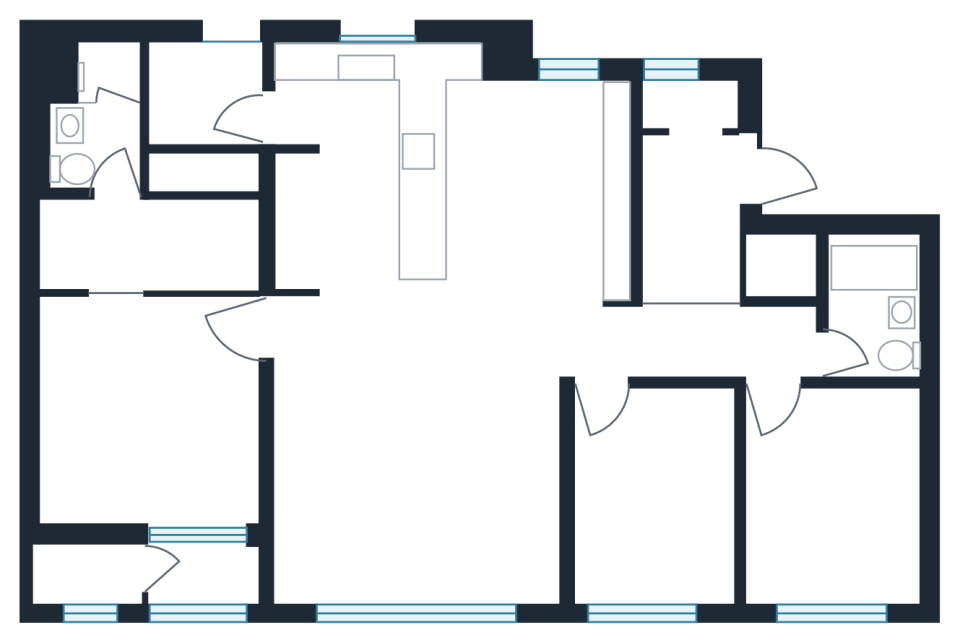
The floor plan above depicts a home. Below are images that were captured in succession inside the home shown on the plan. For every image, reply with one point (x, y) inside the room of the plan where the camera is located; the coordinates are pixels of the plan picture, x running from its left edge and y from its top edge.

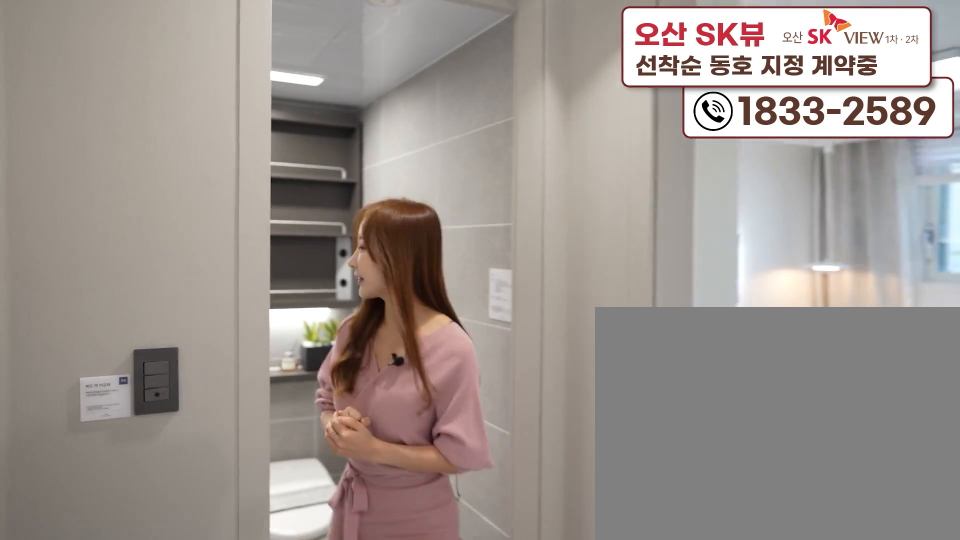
(699, 191)
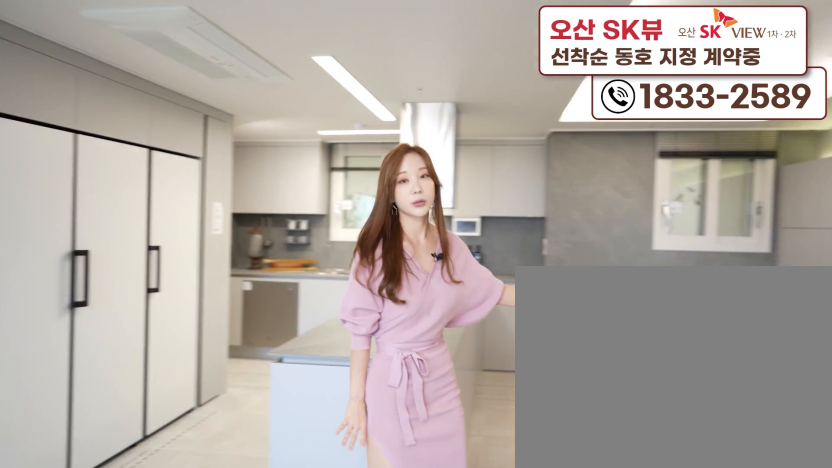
(382, 304)
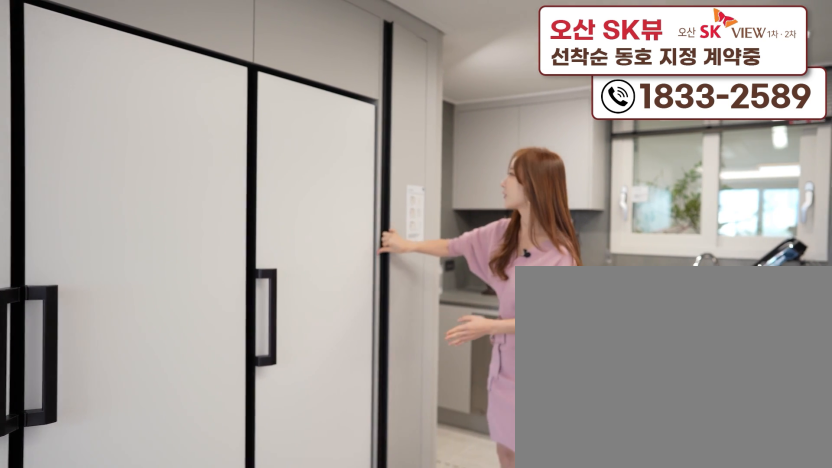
(382, 304)
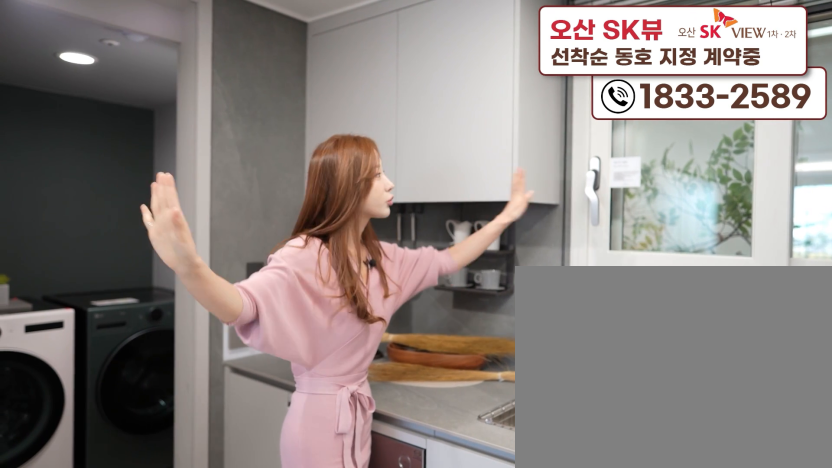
(382, 304)
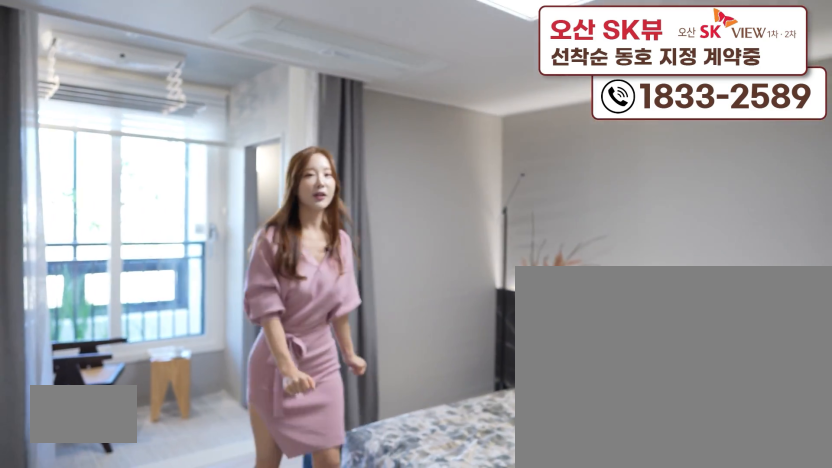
(151, 477)
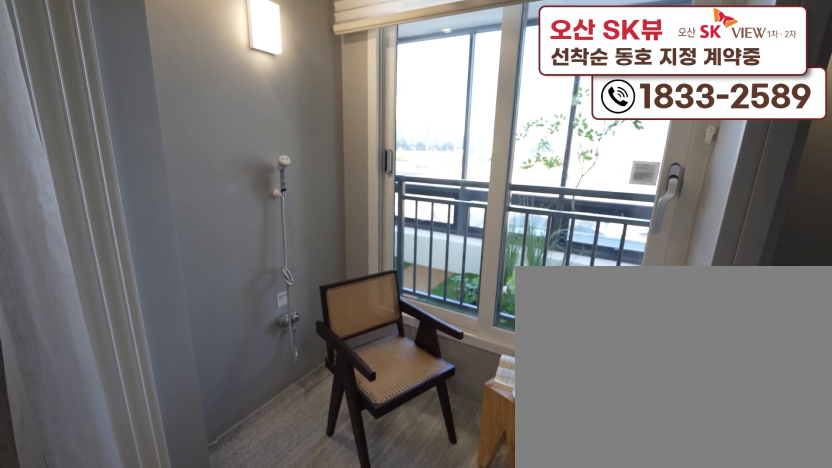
(200, 597)
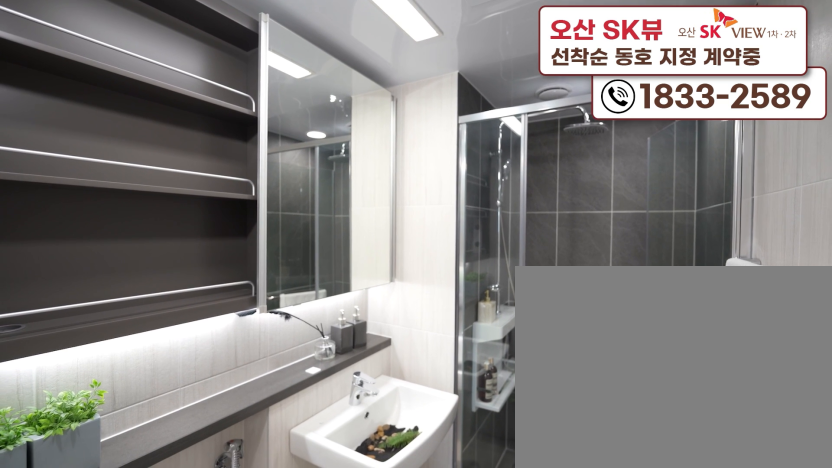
(105, 157)
